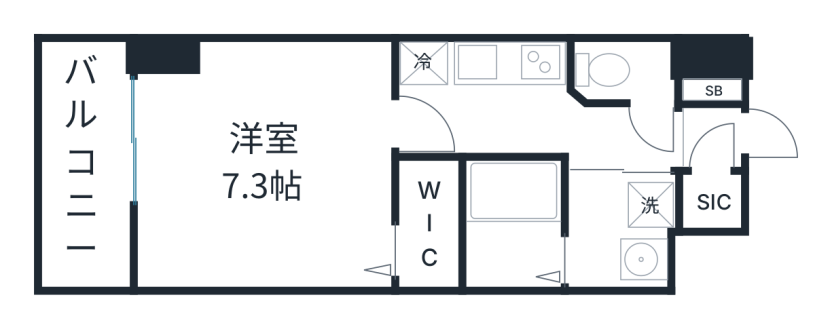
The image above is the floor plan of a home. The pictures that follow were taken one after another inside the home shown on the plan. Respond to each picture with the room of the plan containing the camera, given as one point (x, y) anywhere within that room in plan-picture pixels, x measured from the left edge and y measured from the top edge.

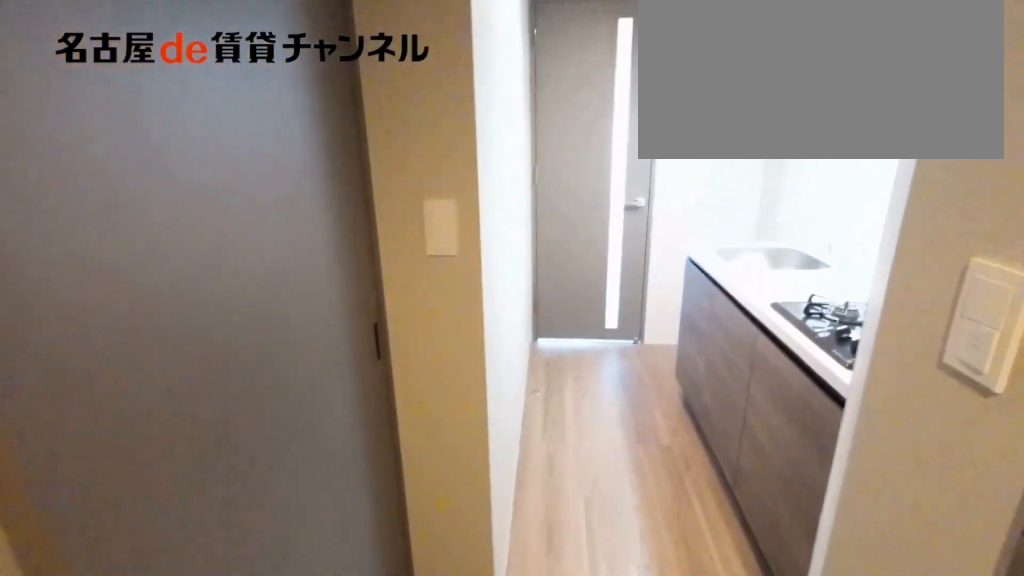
(535, 125)
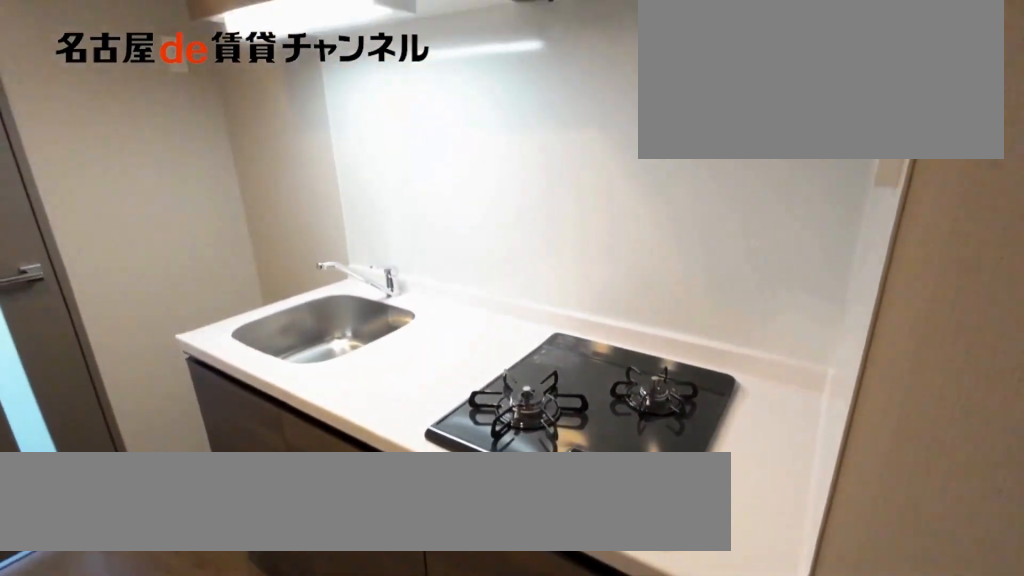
(482, 63)
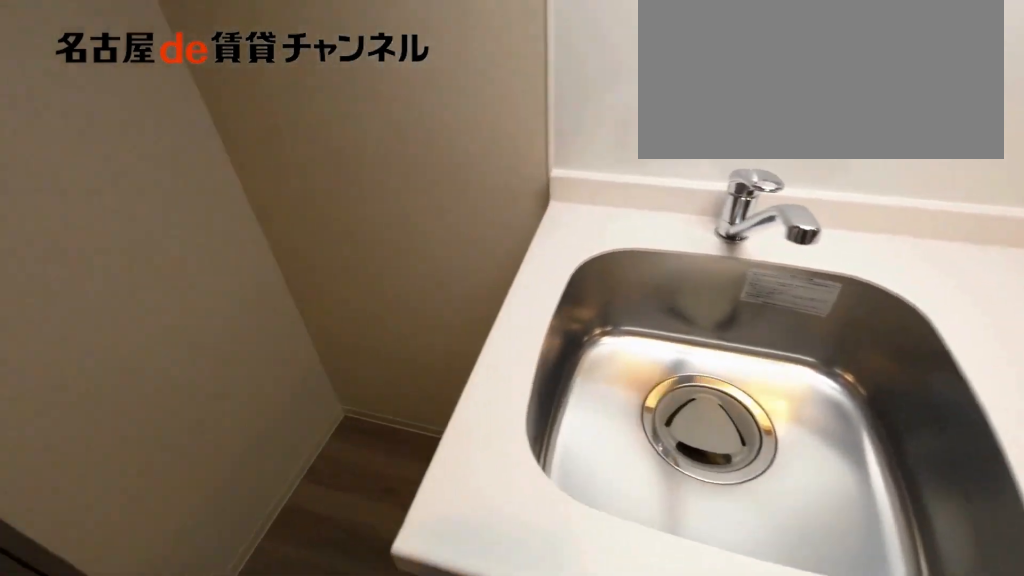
(482, 63)
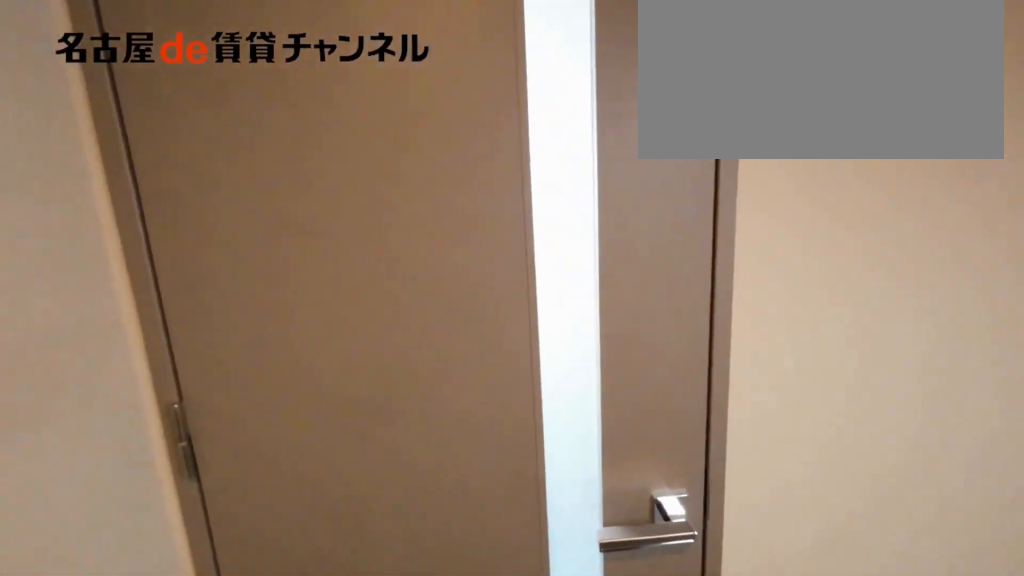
(533, 125)
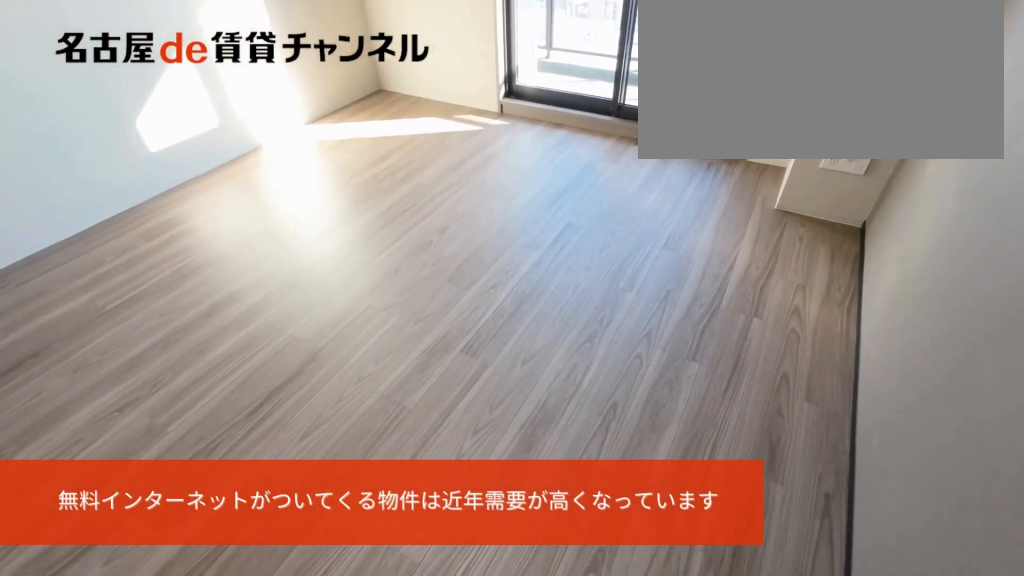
(267, 167)
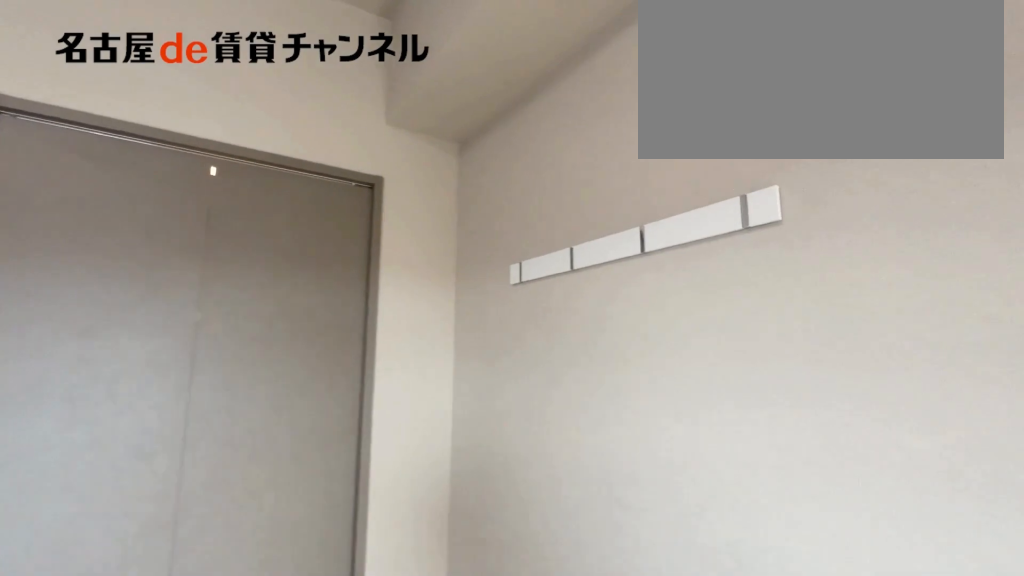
(267, 167)
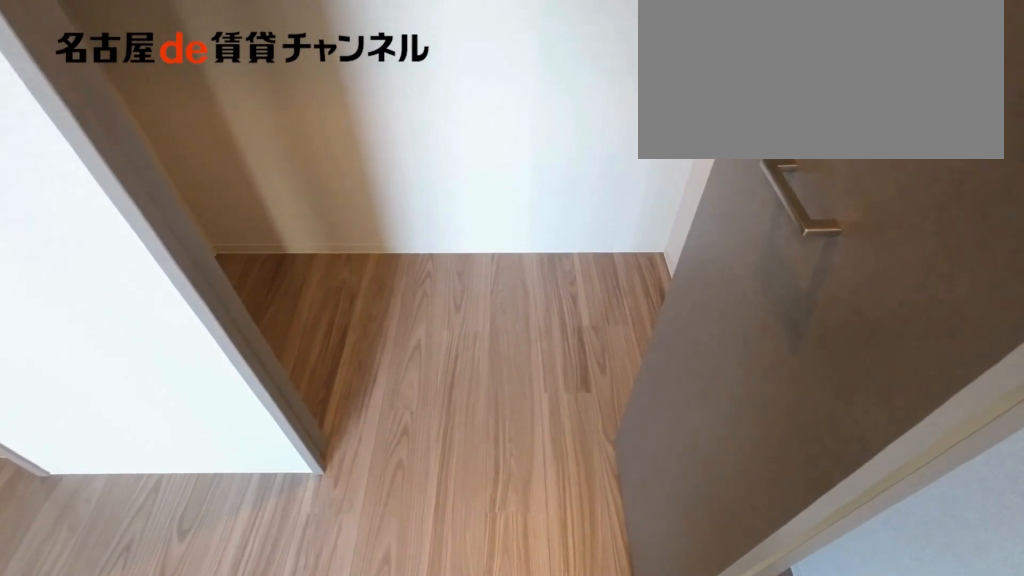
(428, 224)
